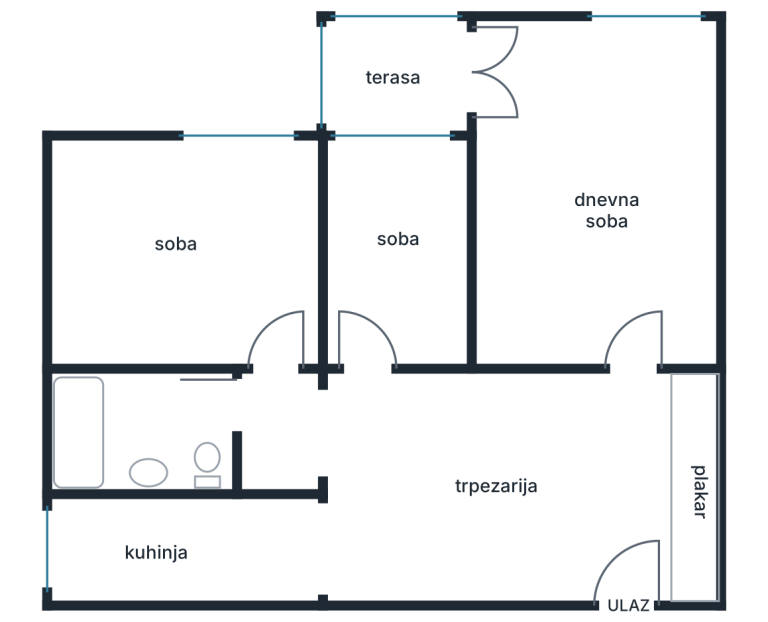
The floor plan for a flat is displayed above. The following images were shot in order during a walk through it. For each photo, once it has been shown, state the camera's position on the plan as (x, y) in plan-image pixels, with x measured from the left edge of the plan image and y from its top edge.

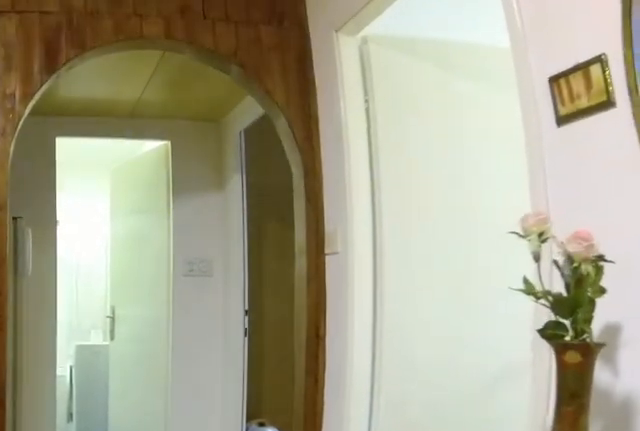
(506, 398)
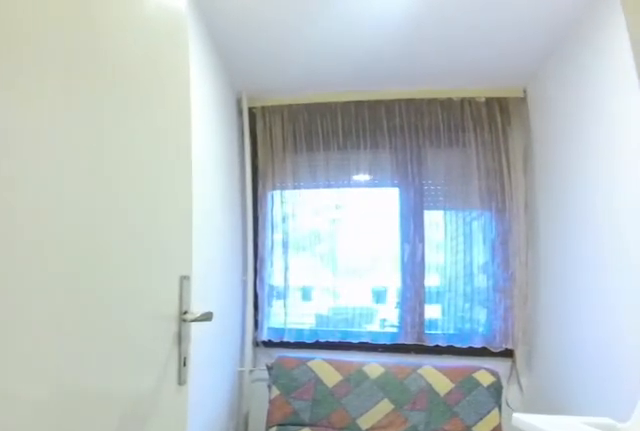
(386, 414)
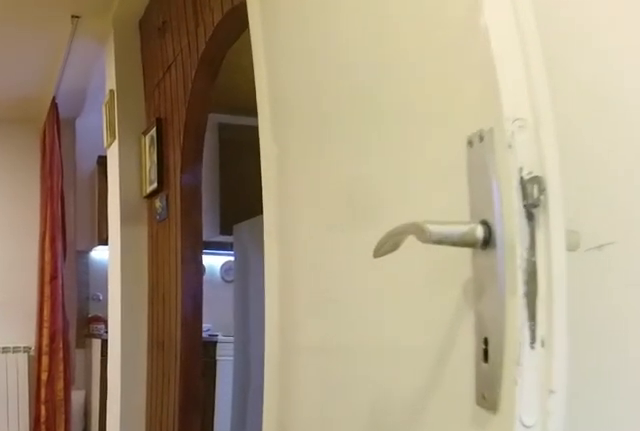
(385, 262)
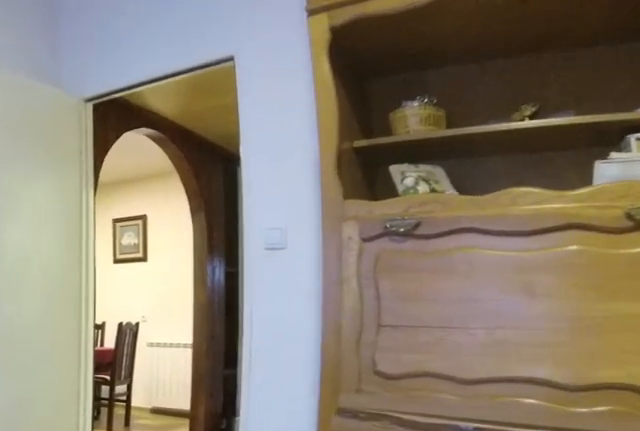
(226, 241)
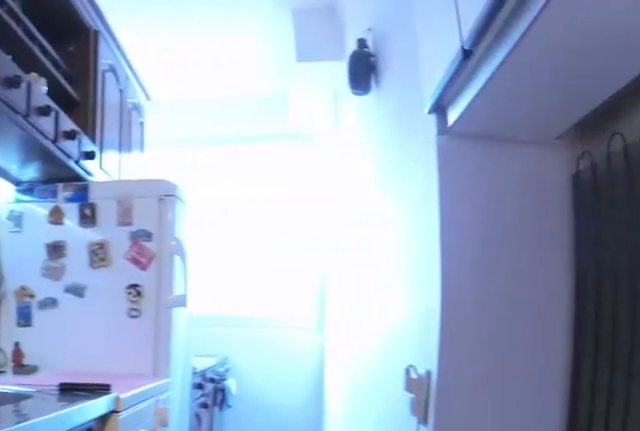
(352, 538)
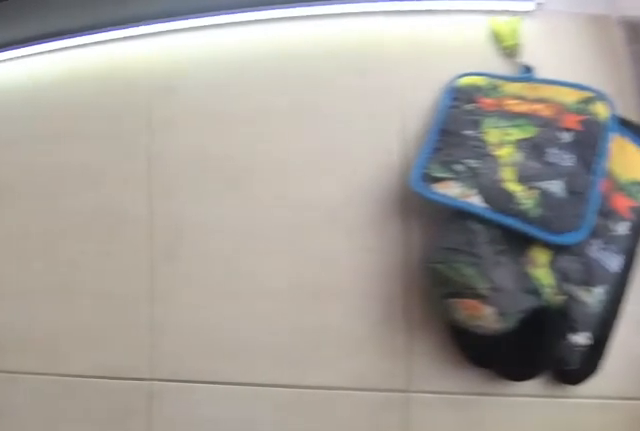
(70, 523)
